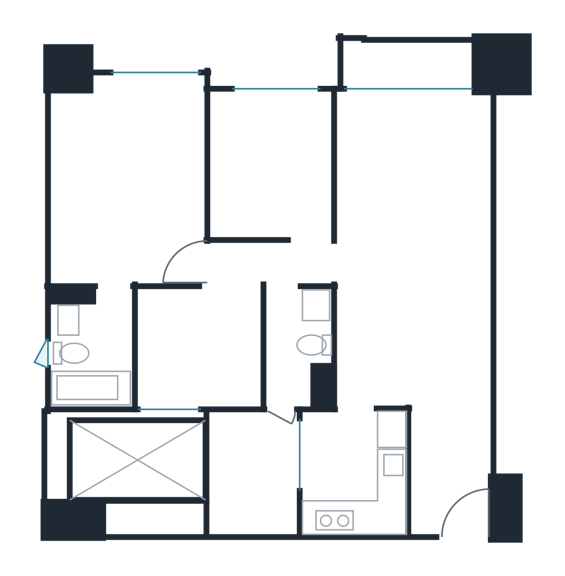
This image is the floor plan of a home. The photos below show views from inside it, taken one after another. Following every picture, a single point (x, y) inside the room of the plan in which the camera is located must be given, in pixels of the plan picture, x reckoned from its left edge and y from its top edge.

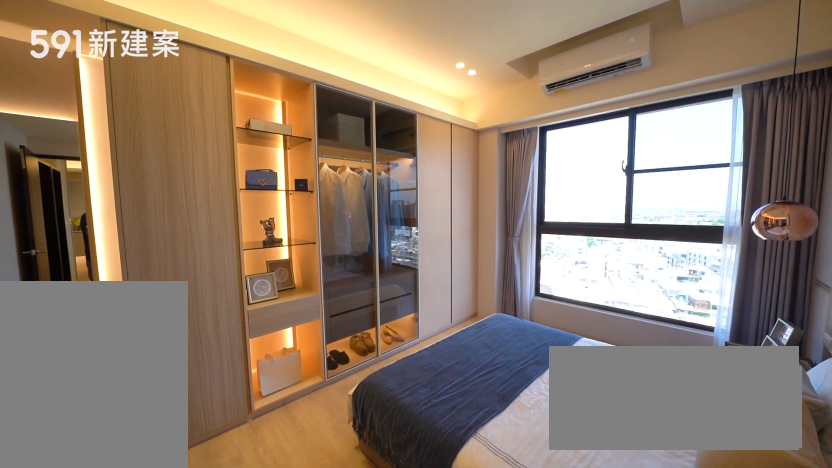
(122, 176)
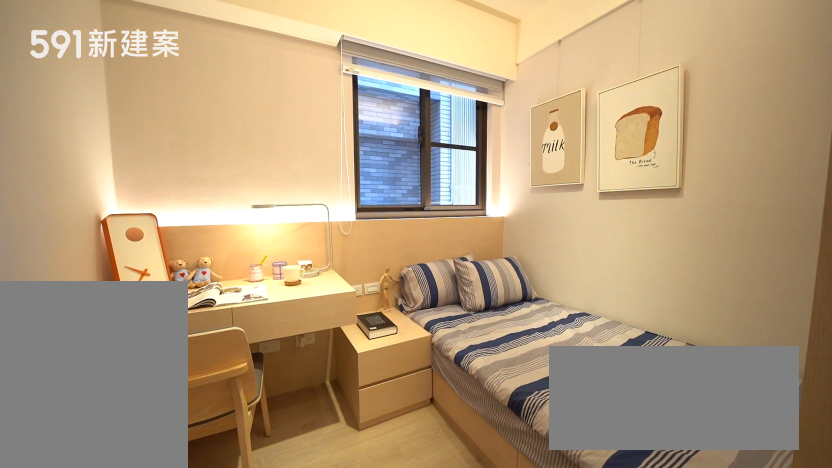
(199, 350)
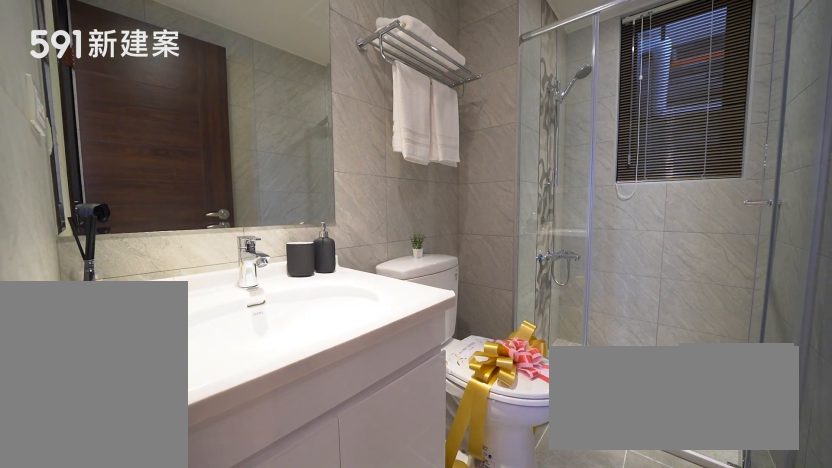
(299, 348)
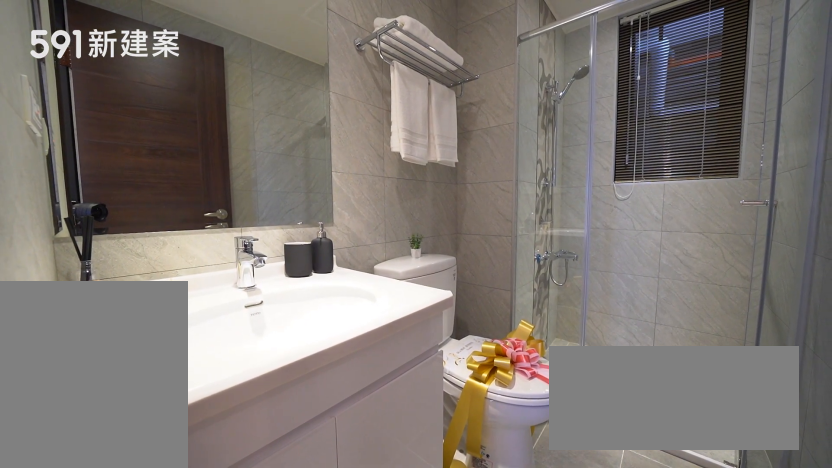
(299, 348)
